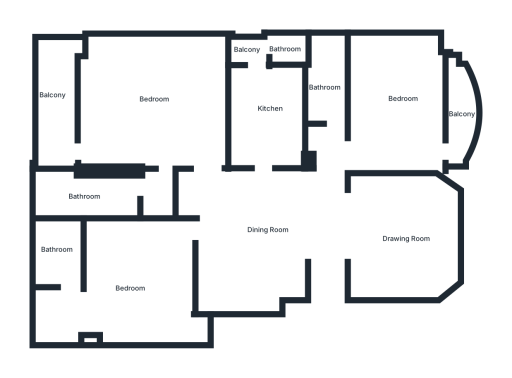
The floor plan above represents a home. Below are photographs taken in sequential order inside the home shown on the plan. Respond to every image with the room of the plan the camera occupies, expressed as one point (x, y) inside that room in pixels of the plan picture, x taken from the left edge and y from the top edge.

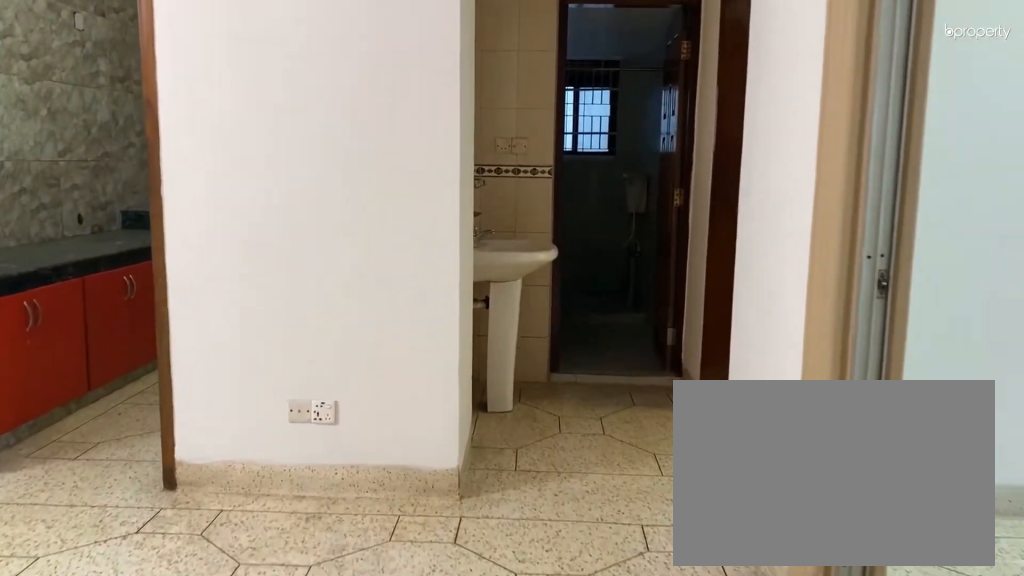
(327, 251)
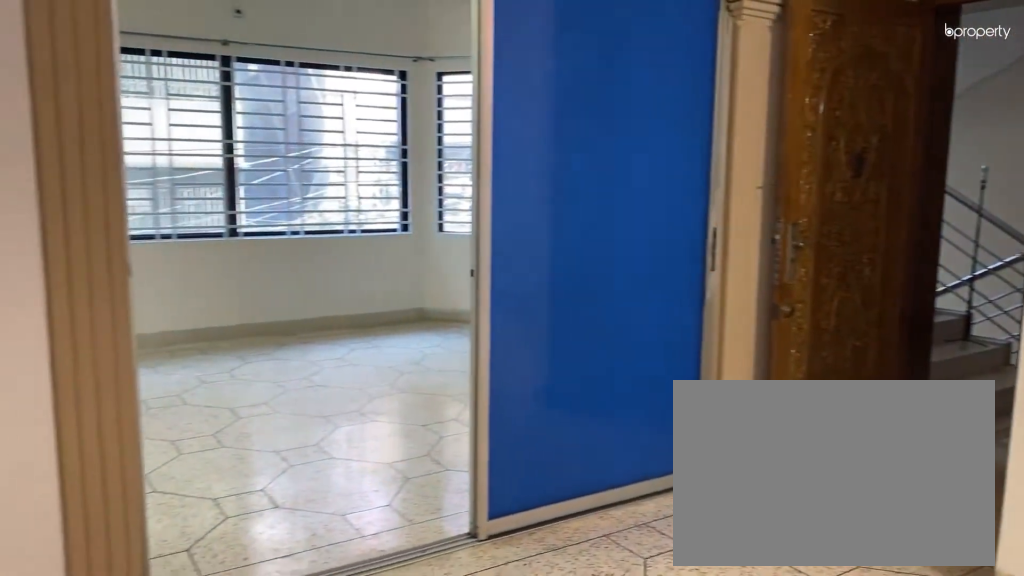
(253, 233)
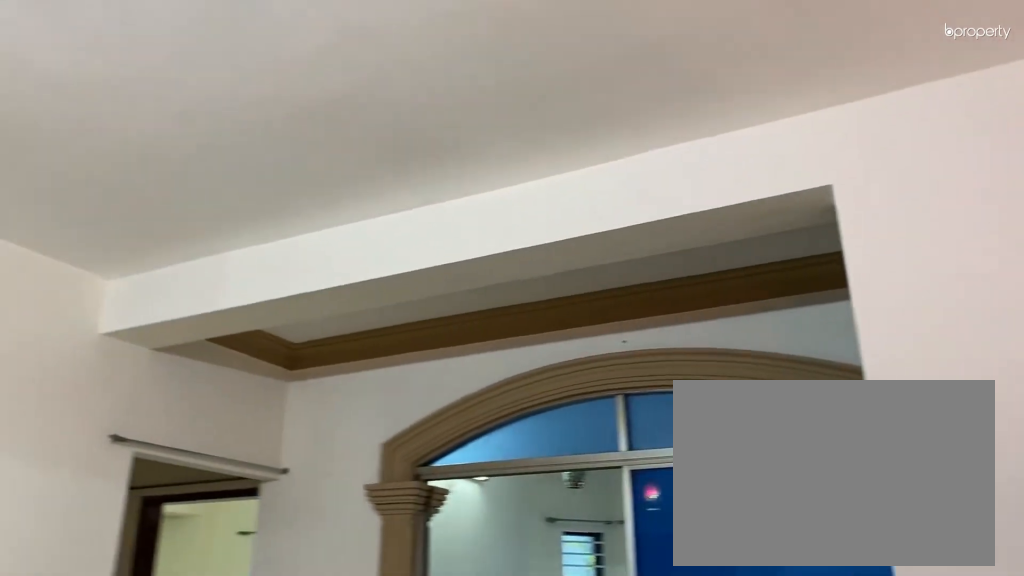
(253, 233)
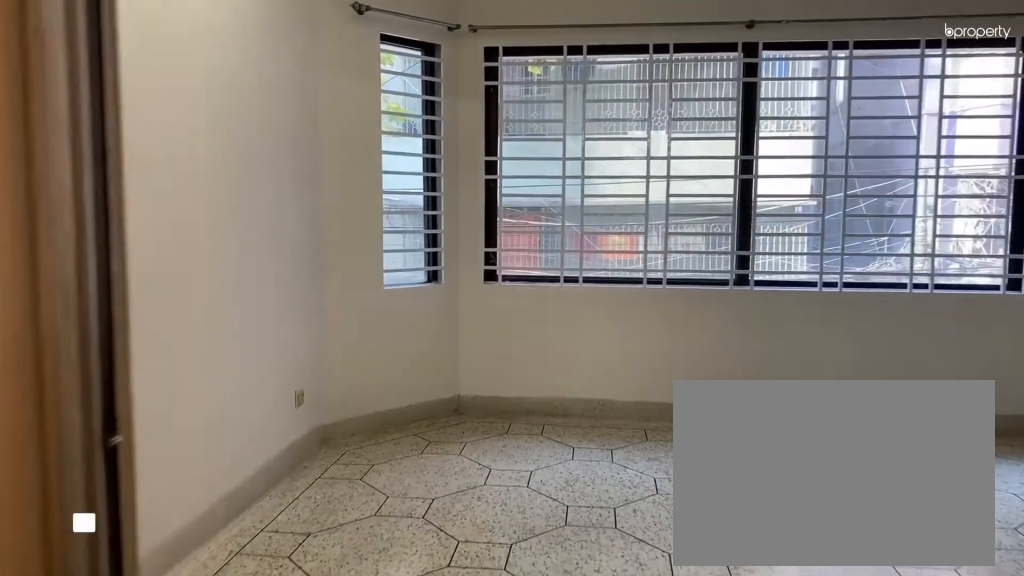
(360, 237)
